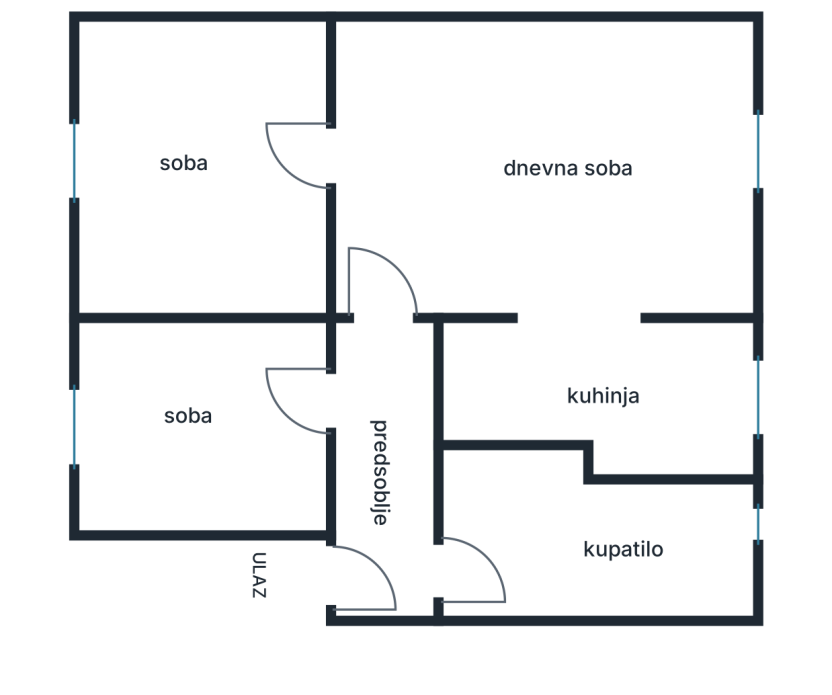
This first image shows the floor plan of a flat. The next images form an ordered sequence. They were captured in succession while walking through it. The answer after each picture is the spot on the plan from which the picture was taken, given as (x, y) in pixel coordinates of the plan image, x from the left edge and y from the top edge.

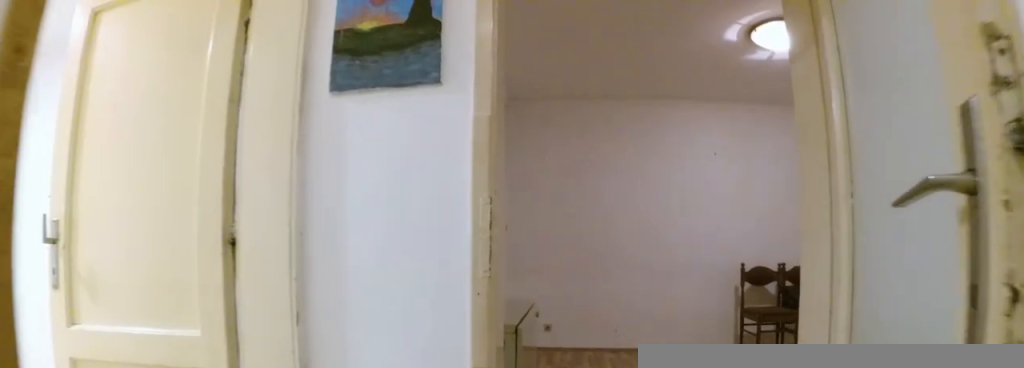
(389, 433)
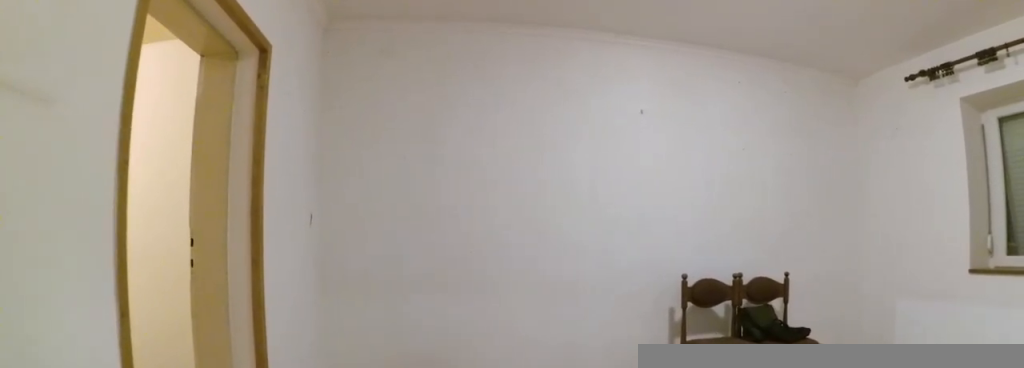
(389, 260)
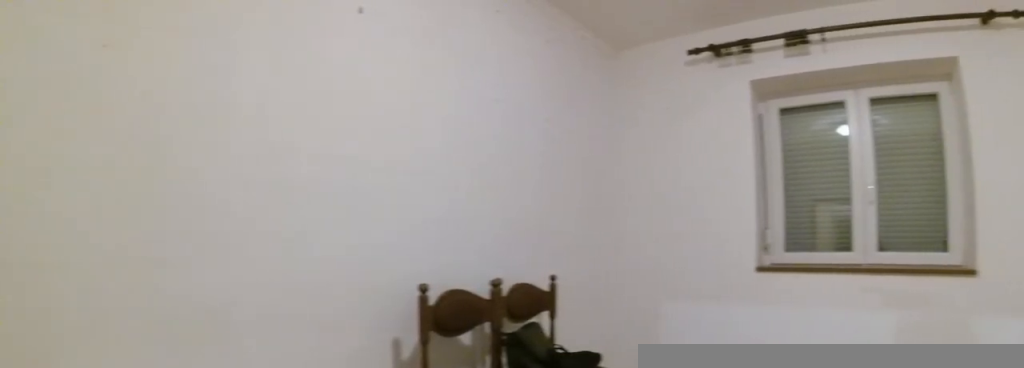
(372, 160)
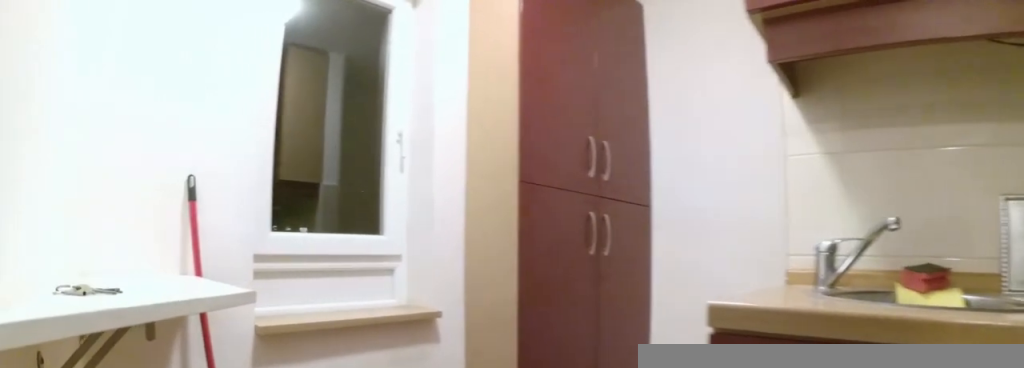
(562, 347)
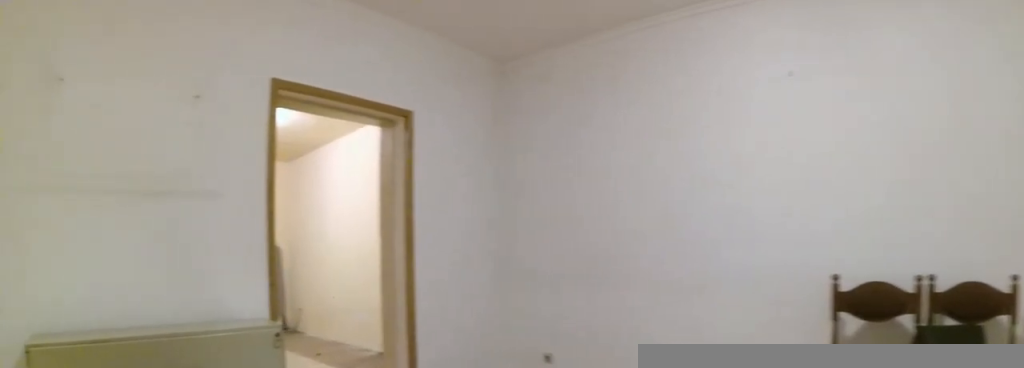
(620, 312)
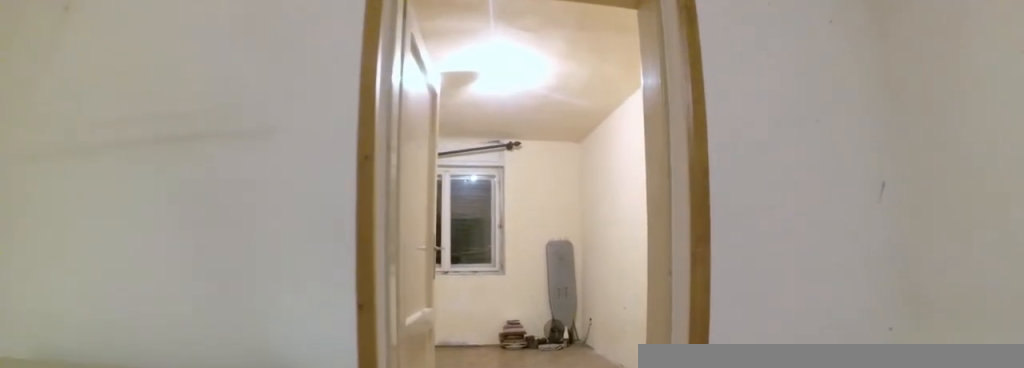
(469, 232)
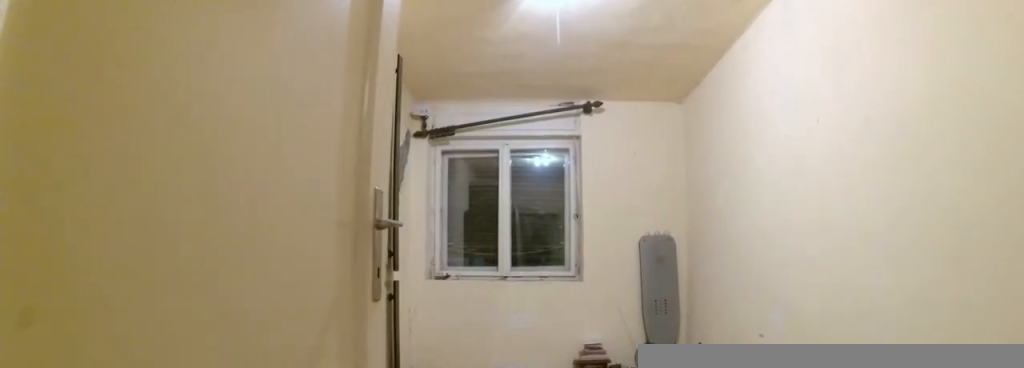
(361, 177)
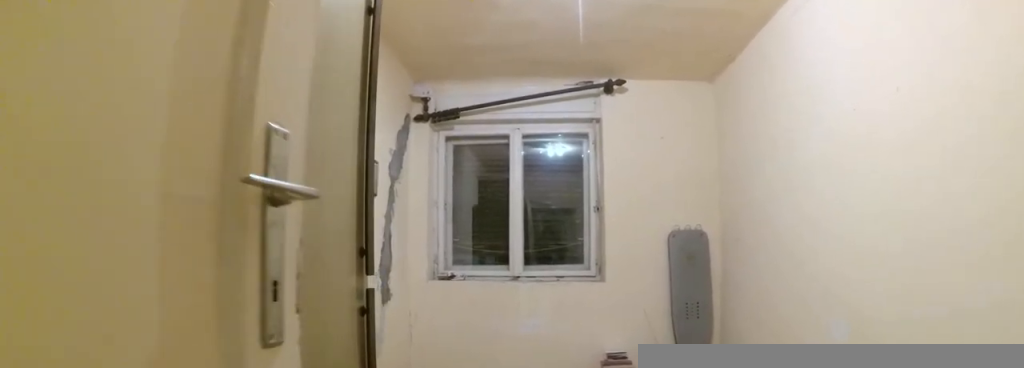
(334, 177)
